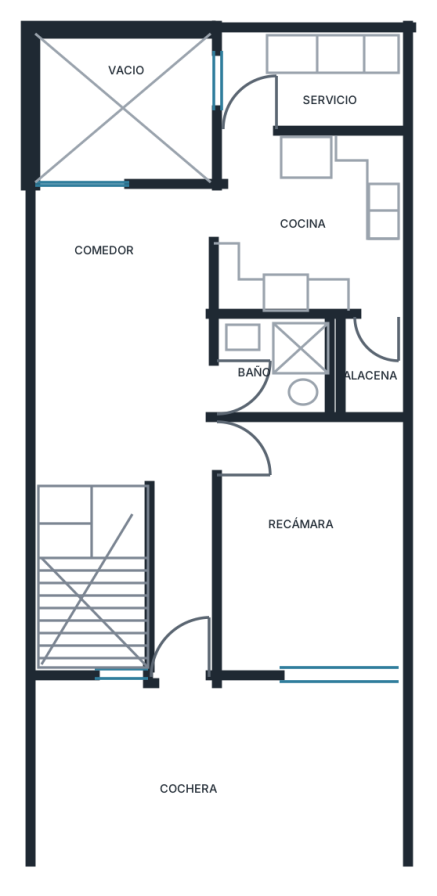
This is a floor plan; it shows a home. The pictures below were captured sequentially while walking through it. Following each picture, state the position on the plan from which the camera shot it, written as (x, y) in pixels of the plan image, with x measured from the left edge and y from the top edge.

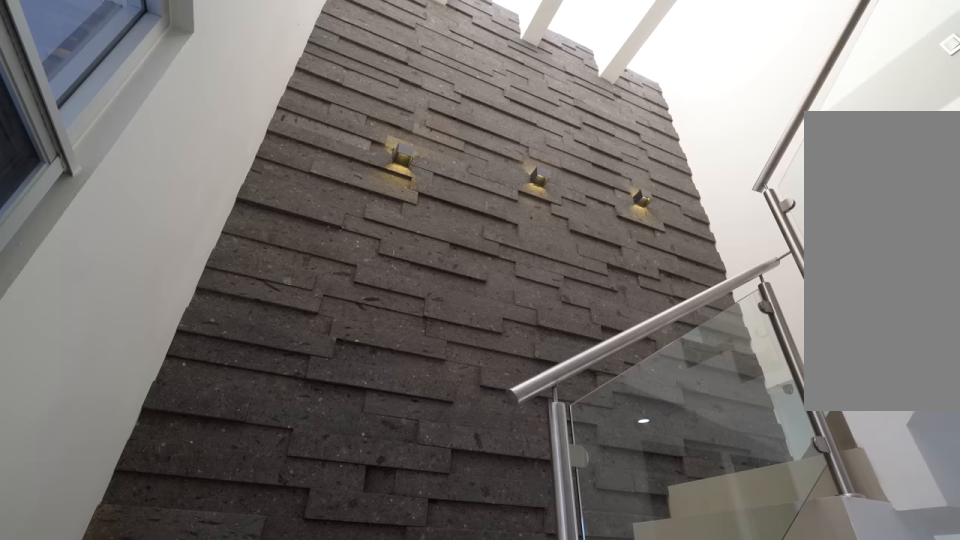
(177, 658)
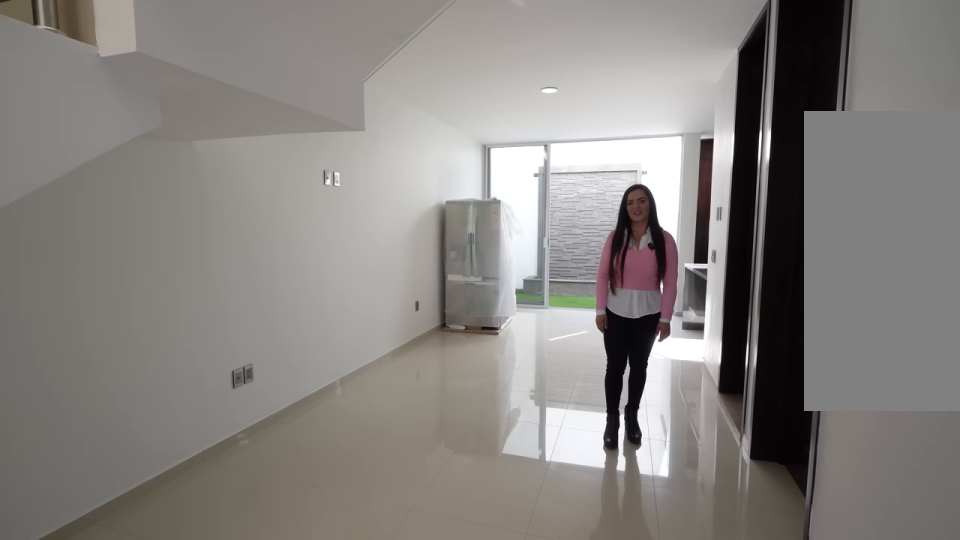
(192, 607)
